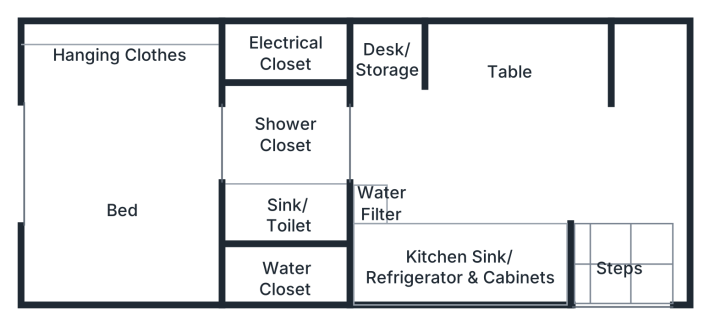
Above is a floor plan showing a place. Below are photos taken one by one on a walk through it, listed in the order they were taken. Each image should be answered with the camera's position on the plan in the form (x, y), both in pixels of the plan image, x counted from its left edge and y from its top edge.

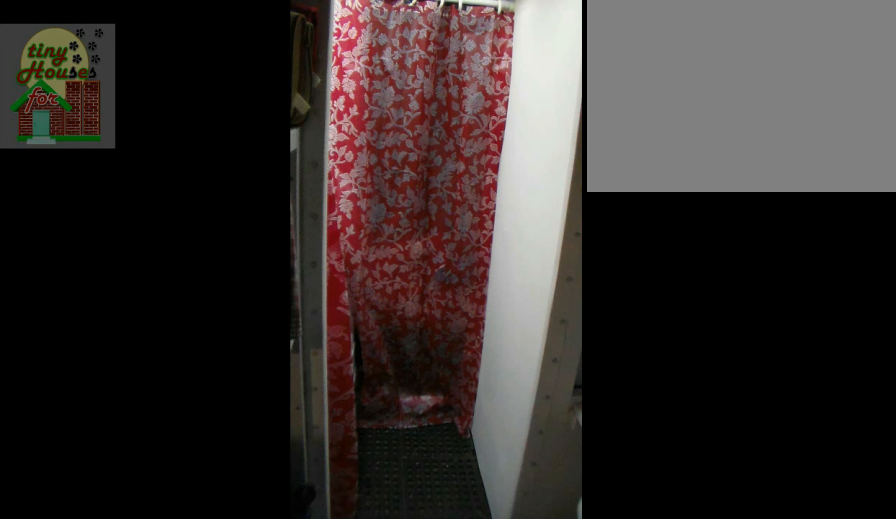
(406, 141)
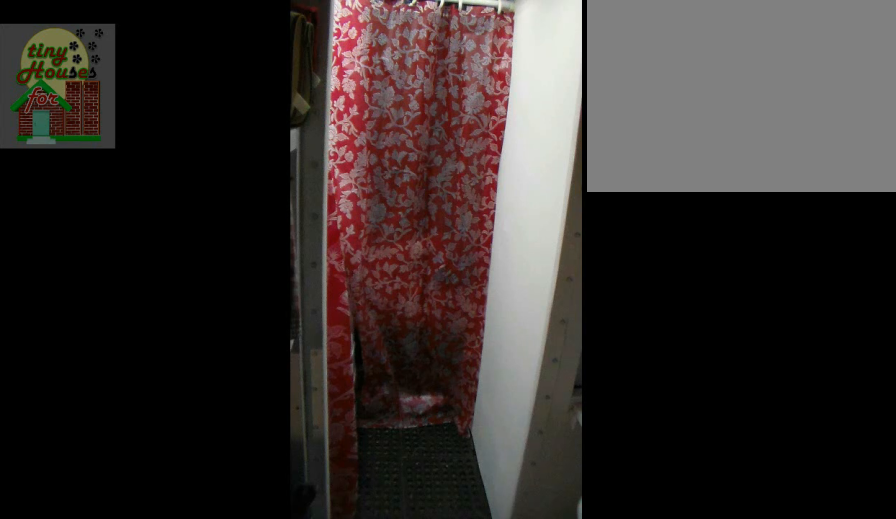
(404, 141)
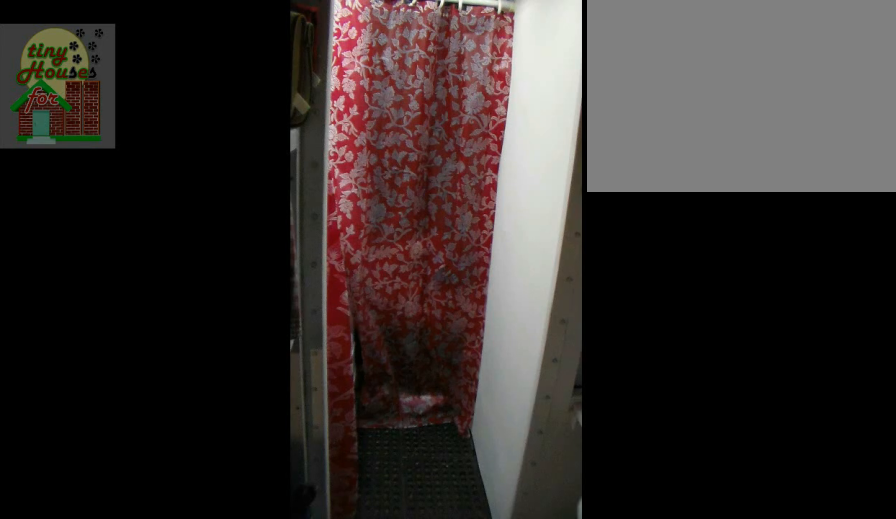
(404, 141)
